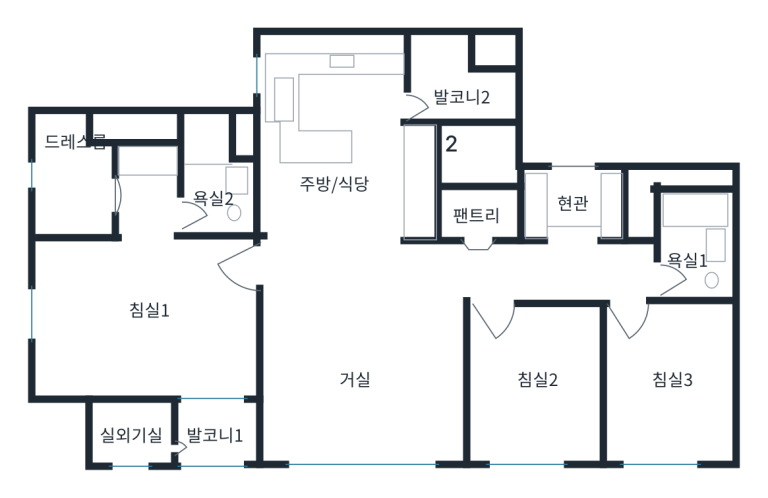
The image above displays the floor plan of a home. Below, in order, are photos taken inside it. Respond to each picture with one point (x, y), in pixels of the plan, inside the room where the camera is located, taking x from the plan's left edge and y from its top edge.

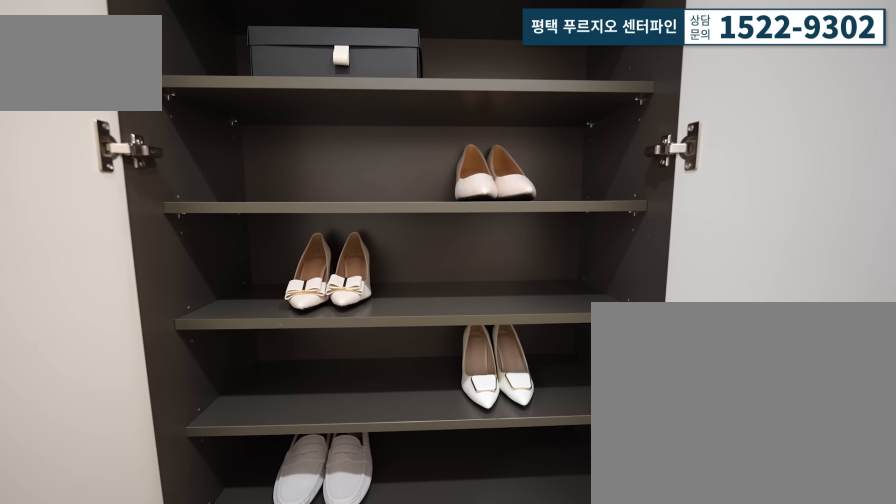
(576, 207)
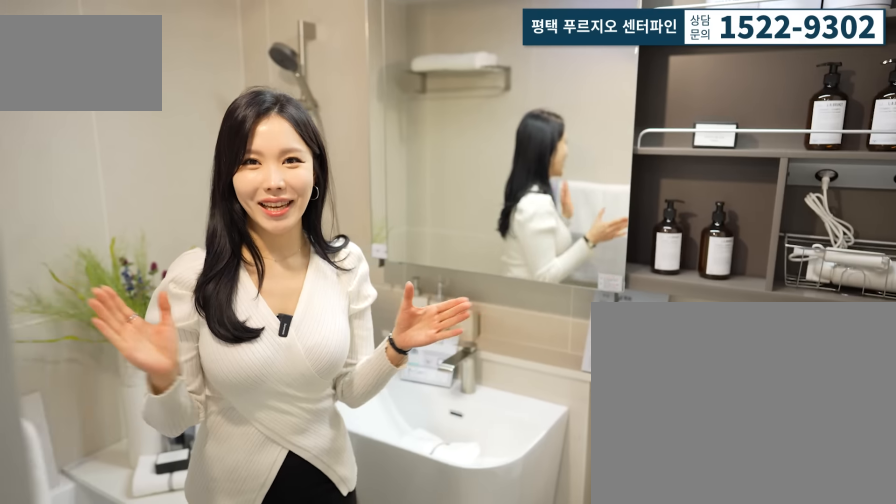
(686, 255)
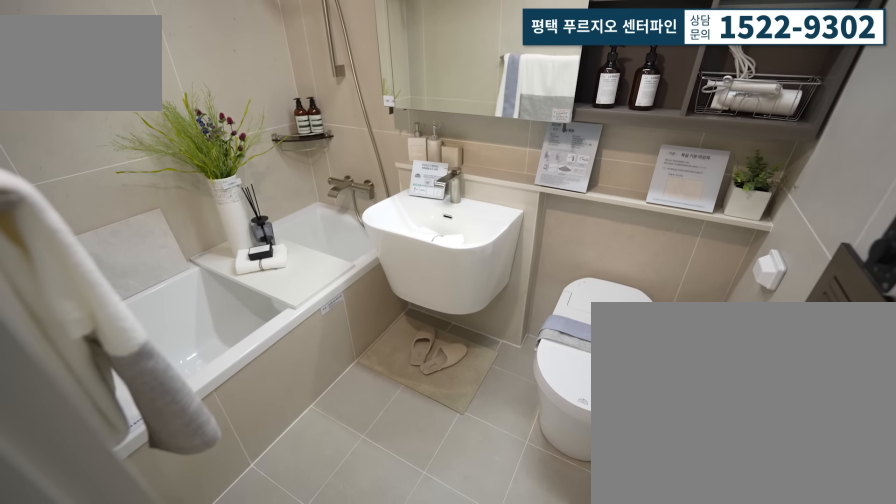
(710, 278)
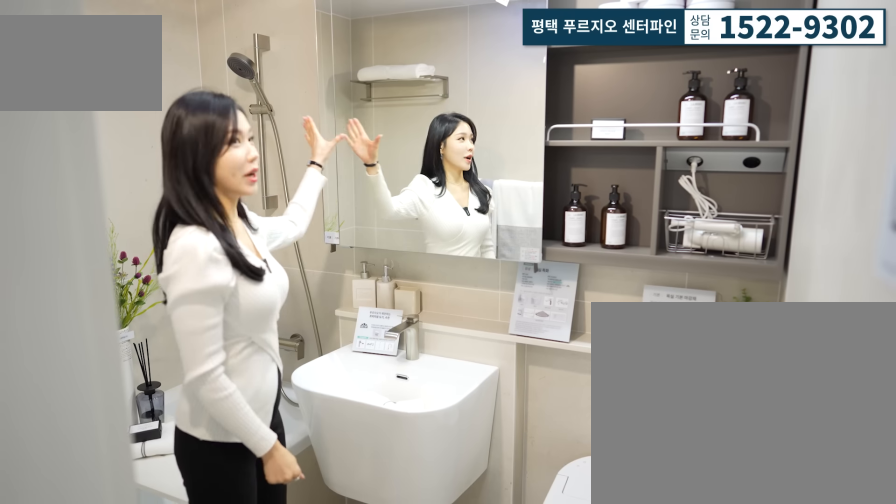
(685, 255)
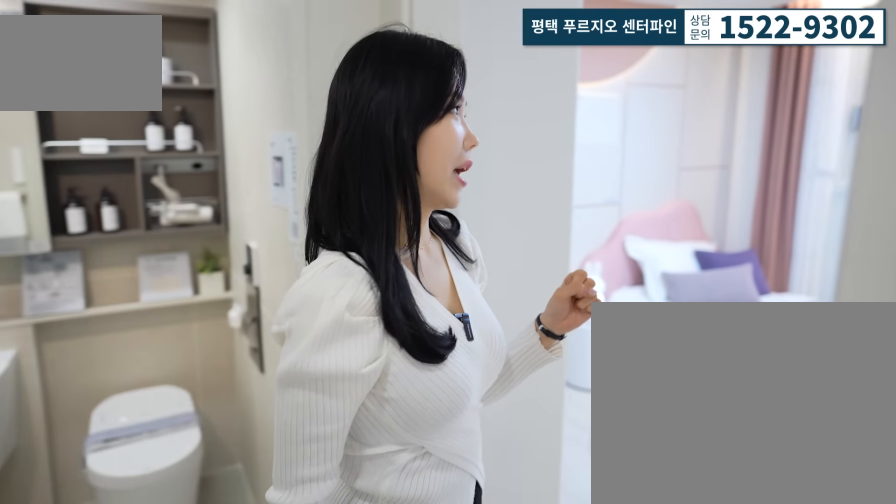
(685, 255)
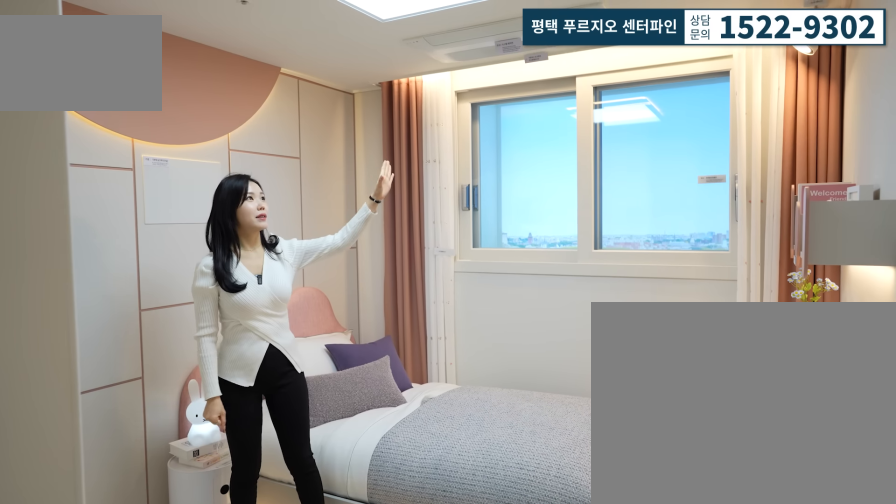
(677, 377)
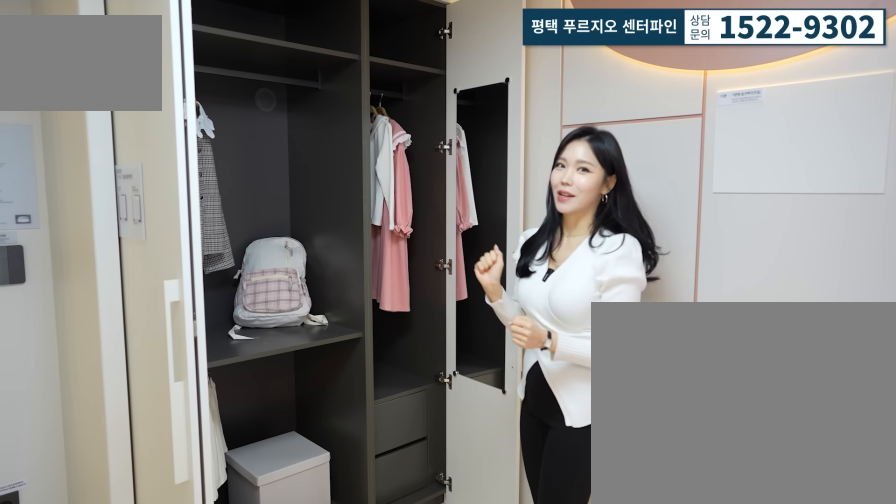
(677, 377)
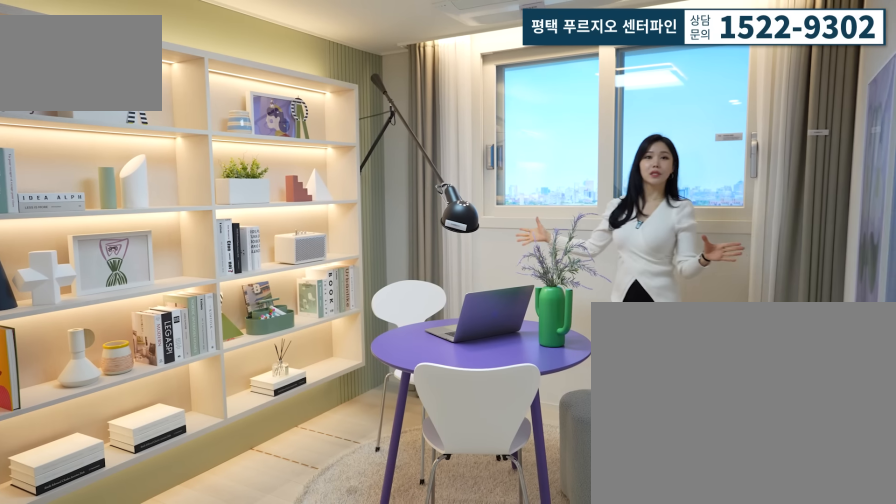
(532, 377)
